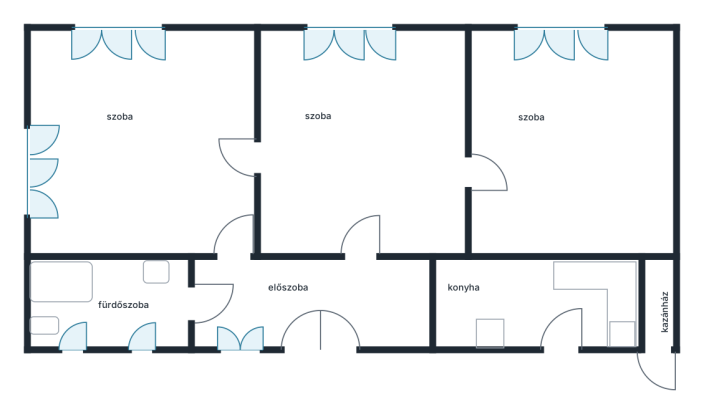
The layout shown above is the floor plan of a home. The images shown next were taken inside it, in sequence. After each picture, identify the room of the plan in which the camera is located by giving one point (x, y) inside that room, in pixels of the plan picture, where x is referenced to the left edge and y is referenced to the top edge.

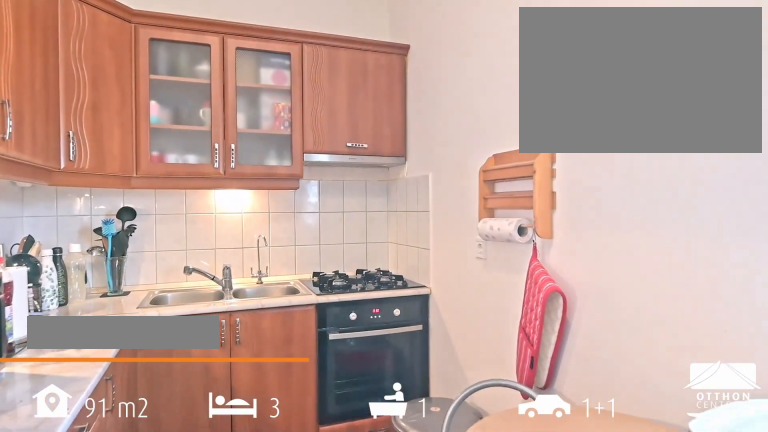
(530, 307)
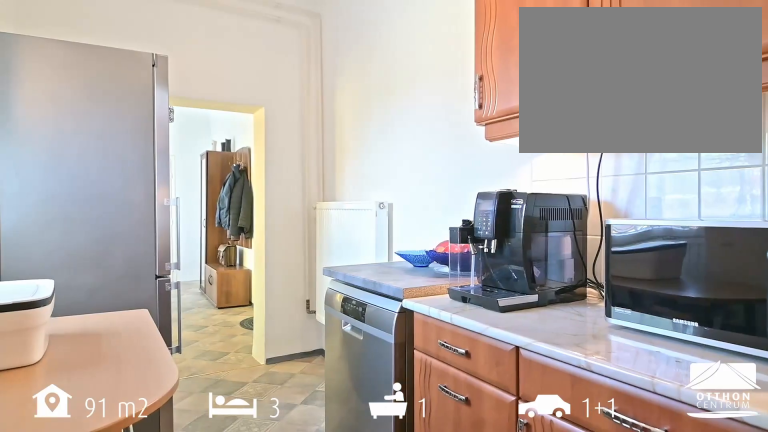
(530, 307)
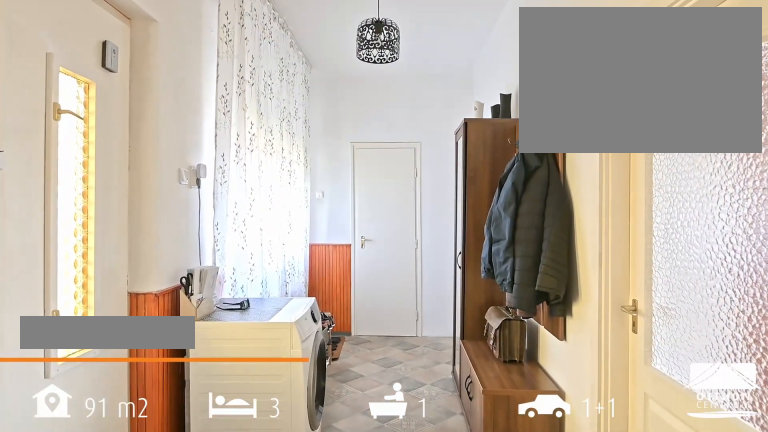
(305, 300)
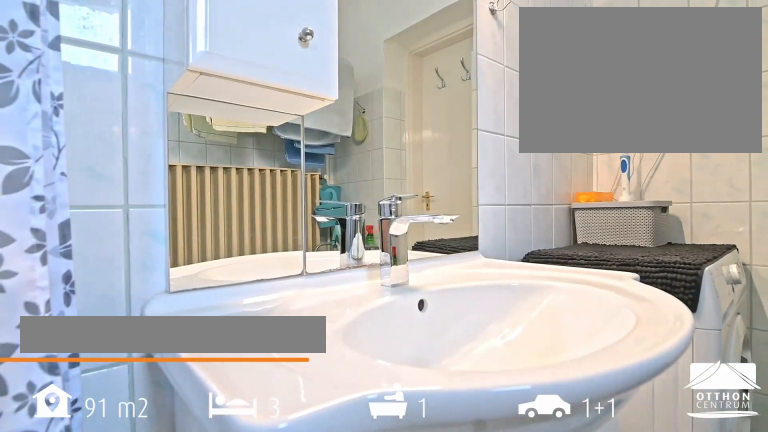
(128, 307)
